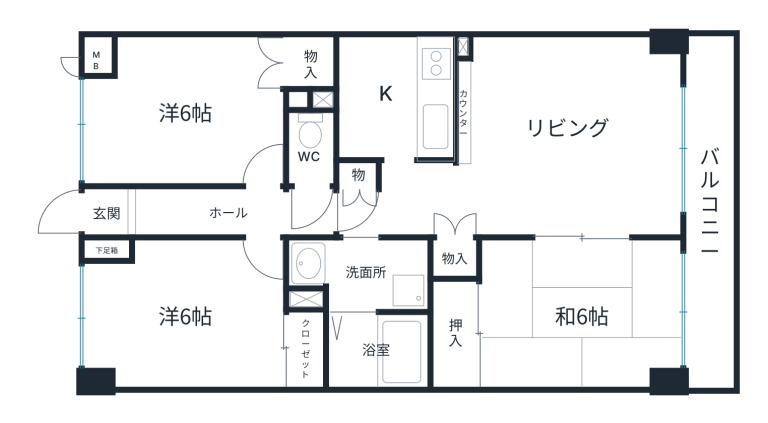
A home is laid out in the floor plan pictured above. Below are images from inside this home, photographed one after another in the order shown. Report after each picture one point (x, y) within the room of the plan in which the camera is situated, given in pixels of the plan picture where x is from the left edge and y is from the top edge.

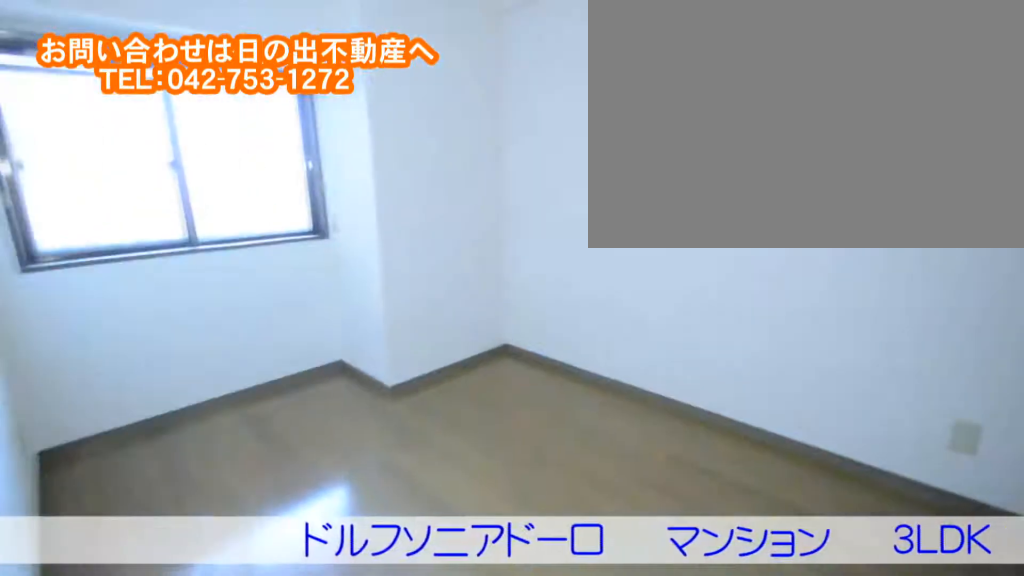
(133, 108)
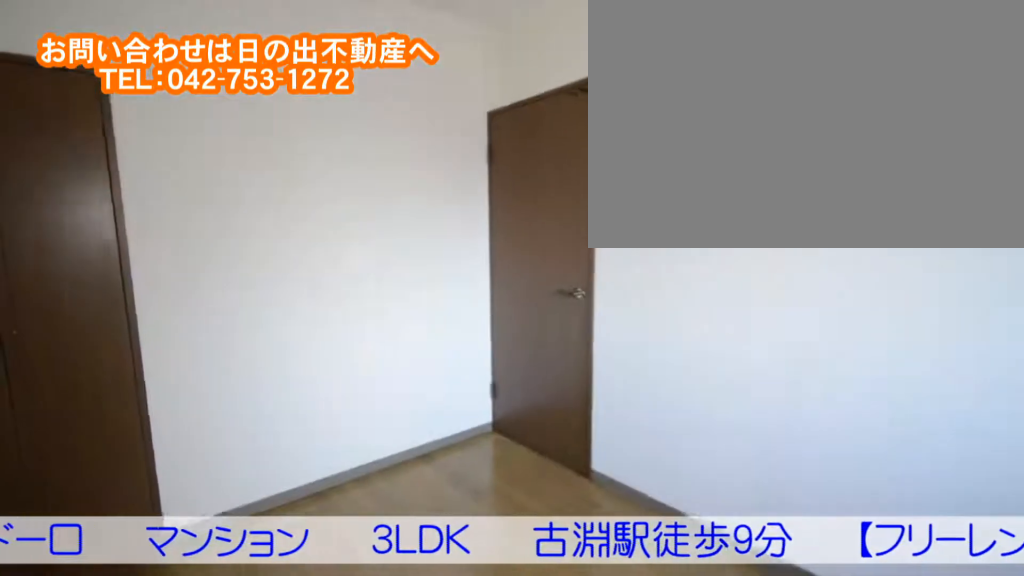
(132, 107)
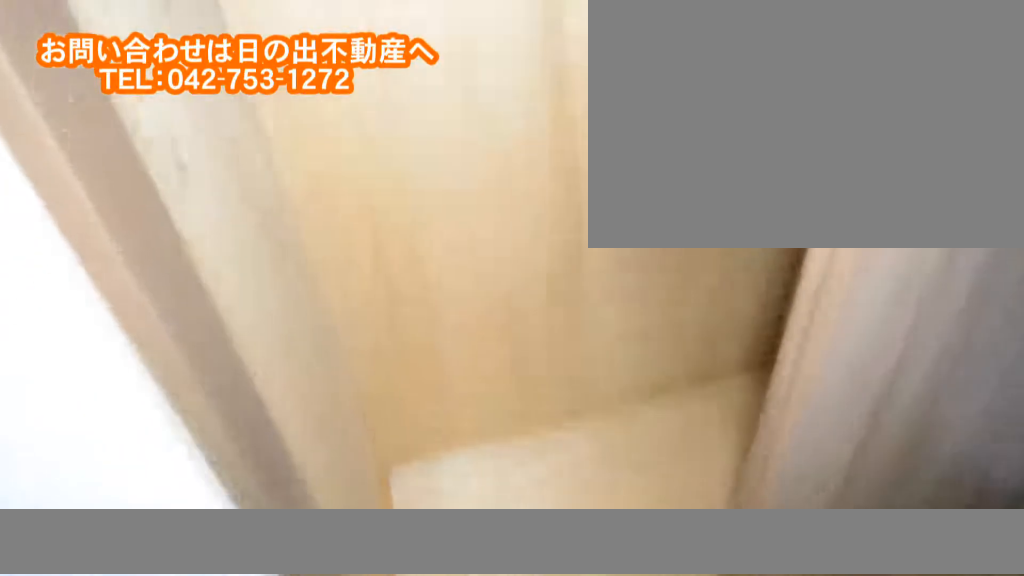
(142, 335)
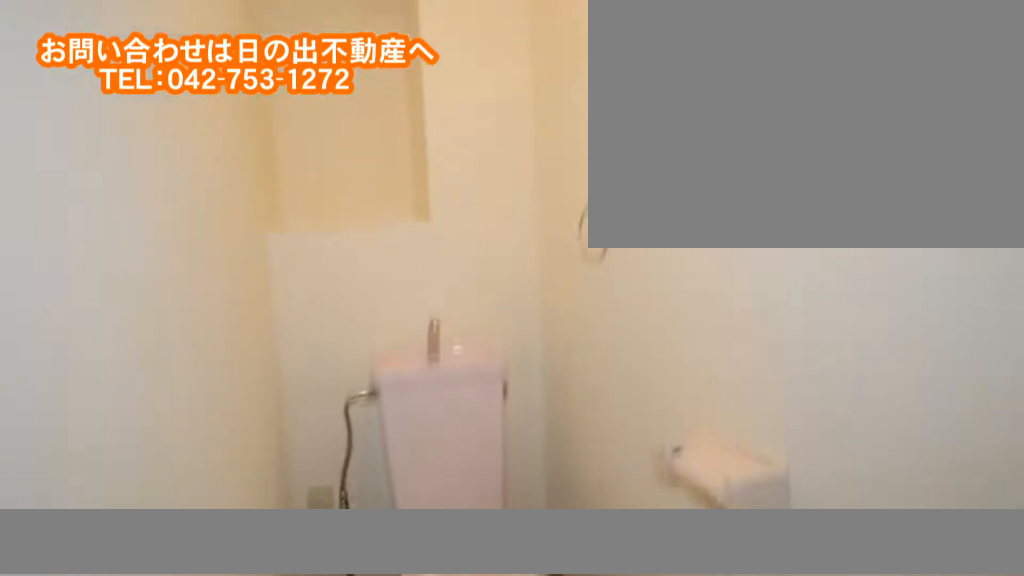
(311, 150)
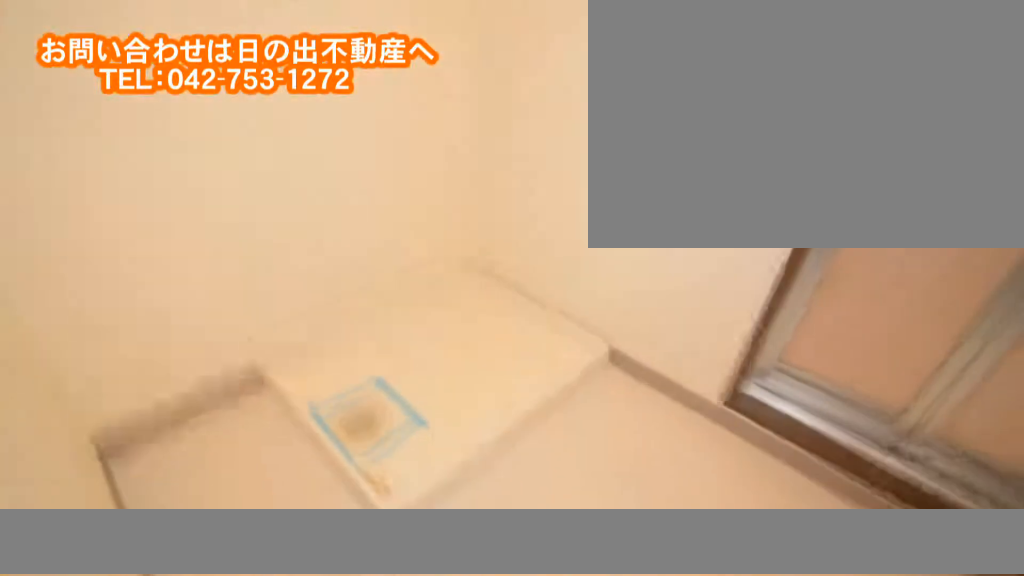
(387, 268)
